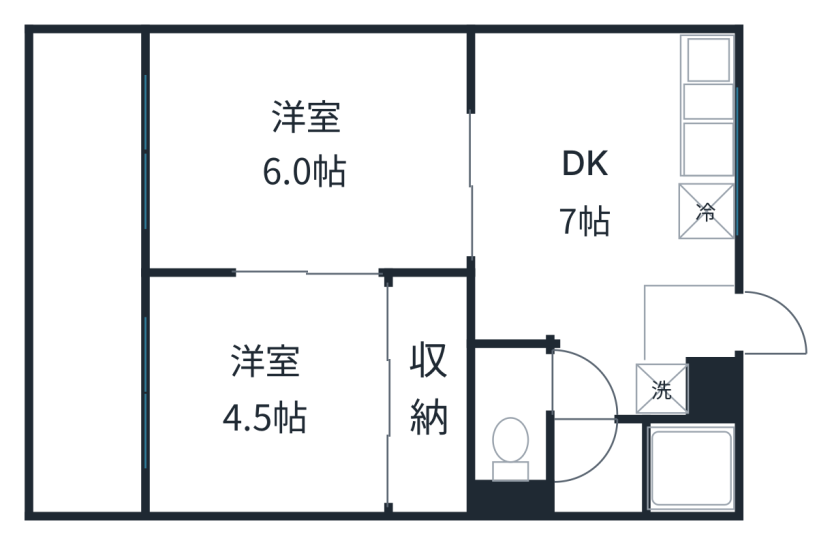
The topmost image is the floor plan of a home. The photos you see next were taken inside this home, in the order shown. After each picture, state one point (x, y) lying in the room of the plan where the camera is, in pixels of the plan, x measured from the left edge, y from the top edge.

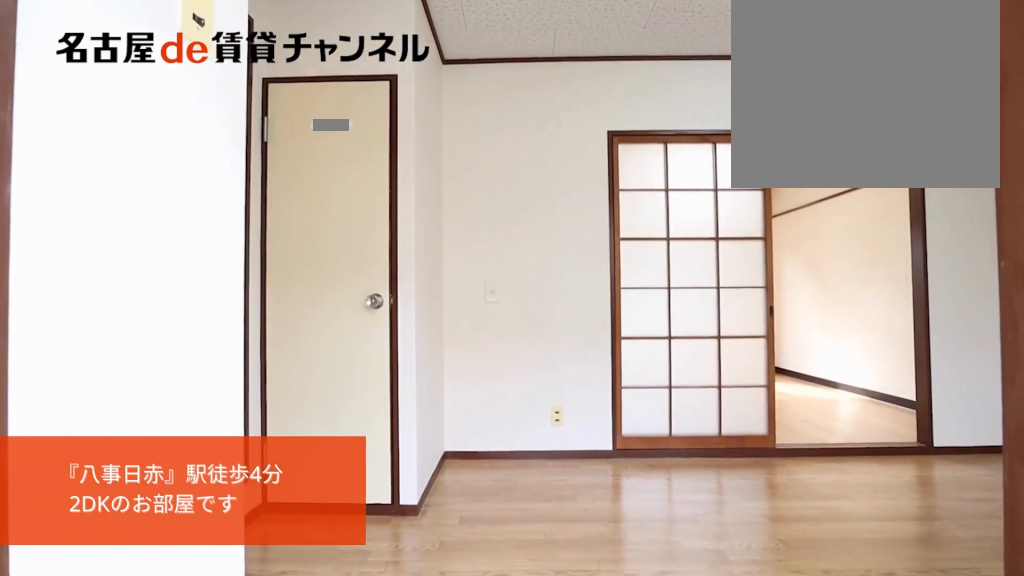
(692, 328)
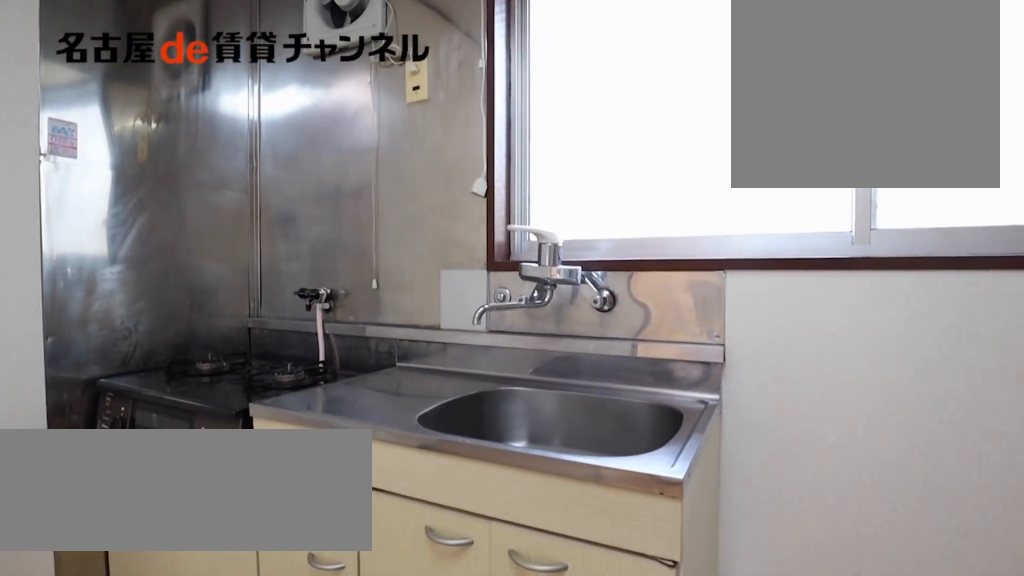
(704, 140)
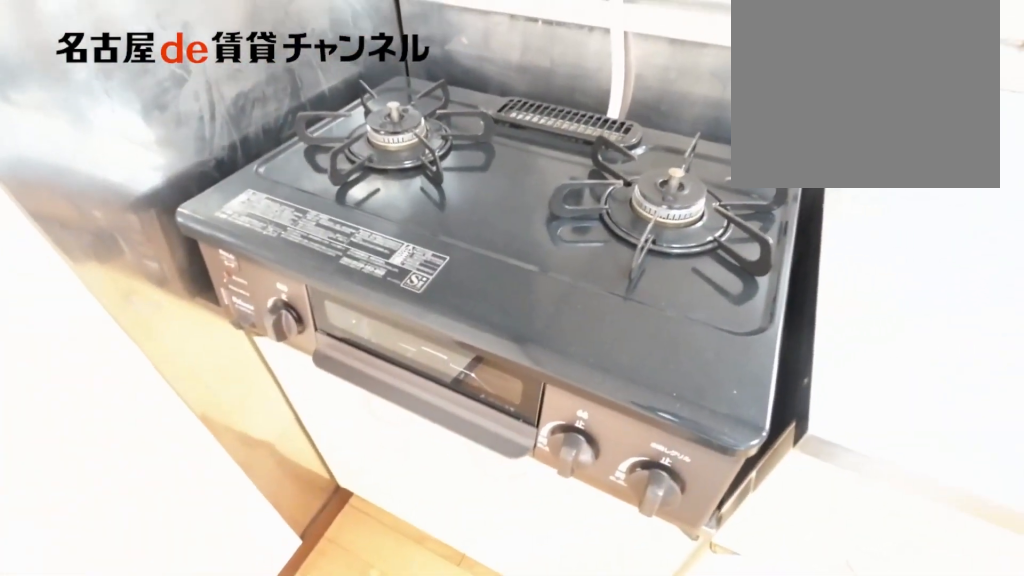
(704, 140)
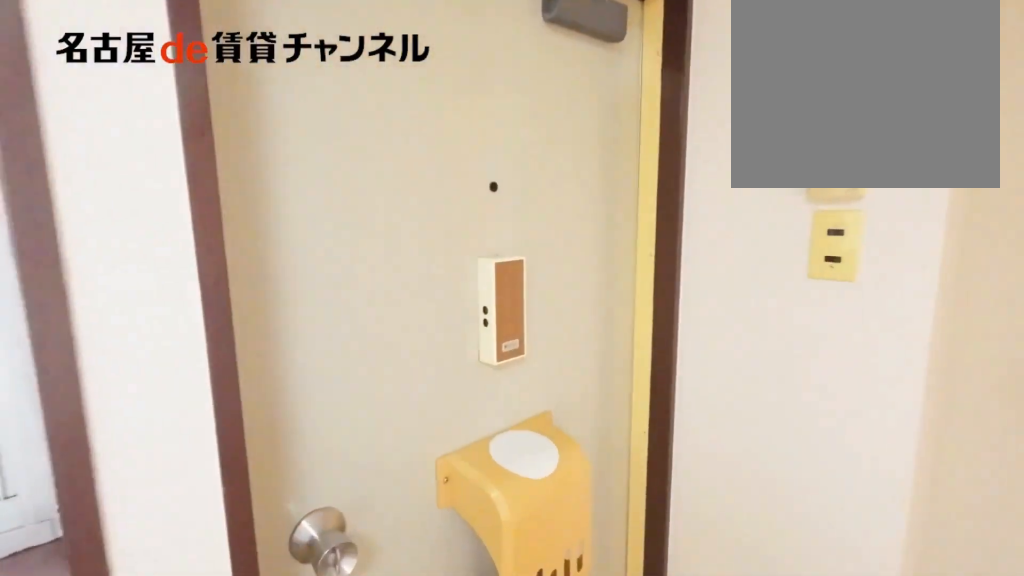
(616, 218)
